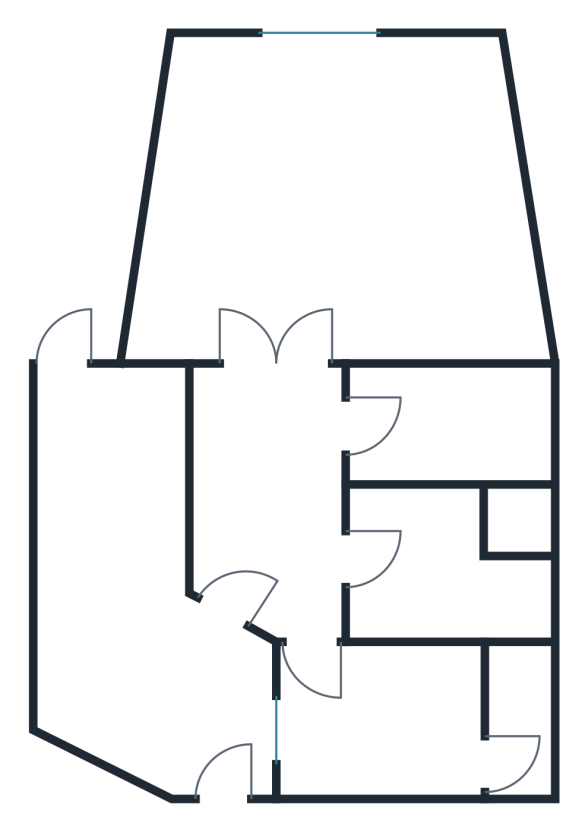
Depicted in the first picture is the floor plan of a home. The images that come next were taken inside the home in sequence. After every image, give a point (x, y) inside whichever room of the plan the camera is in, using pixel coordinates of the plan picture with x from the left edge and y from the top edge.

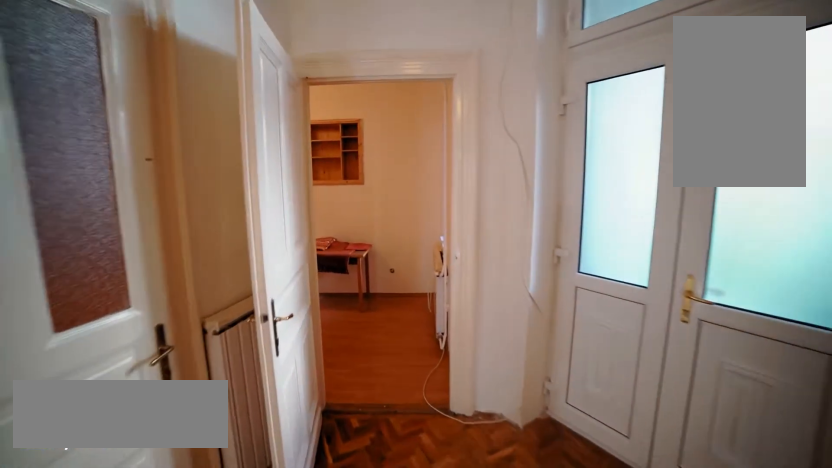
(309, 540)
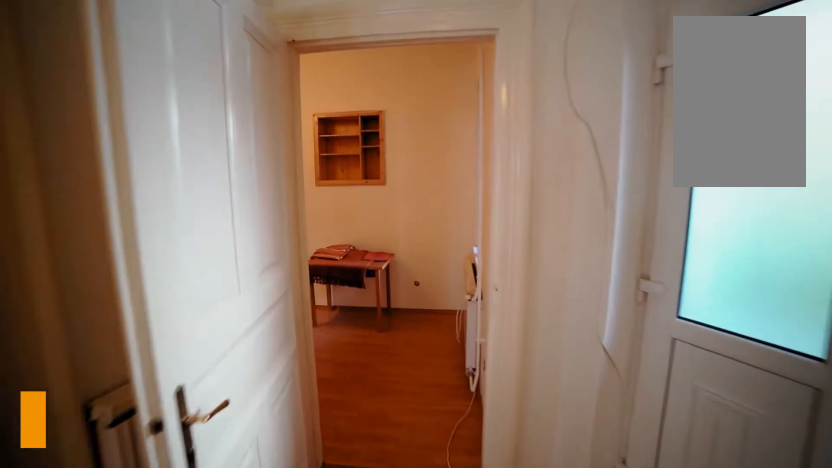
(313, 565)
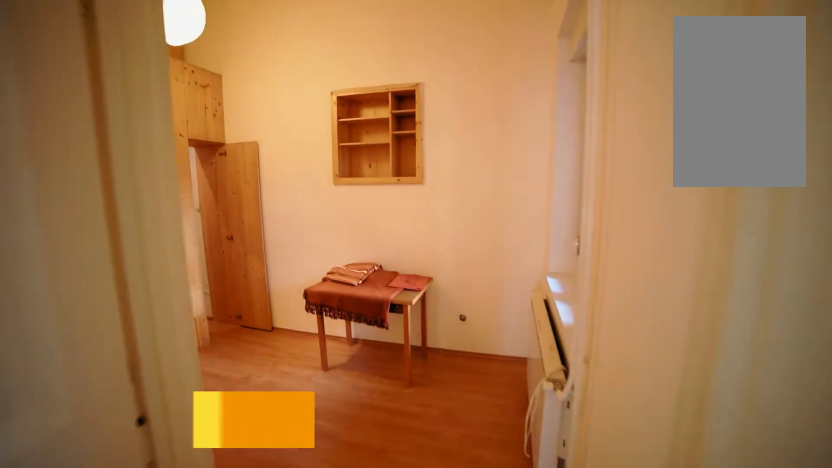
(320, 624)
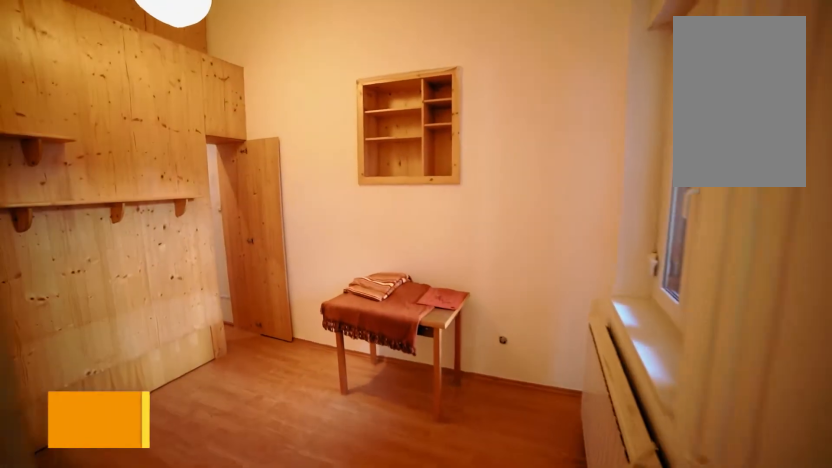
(321, 662)
